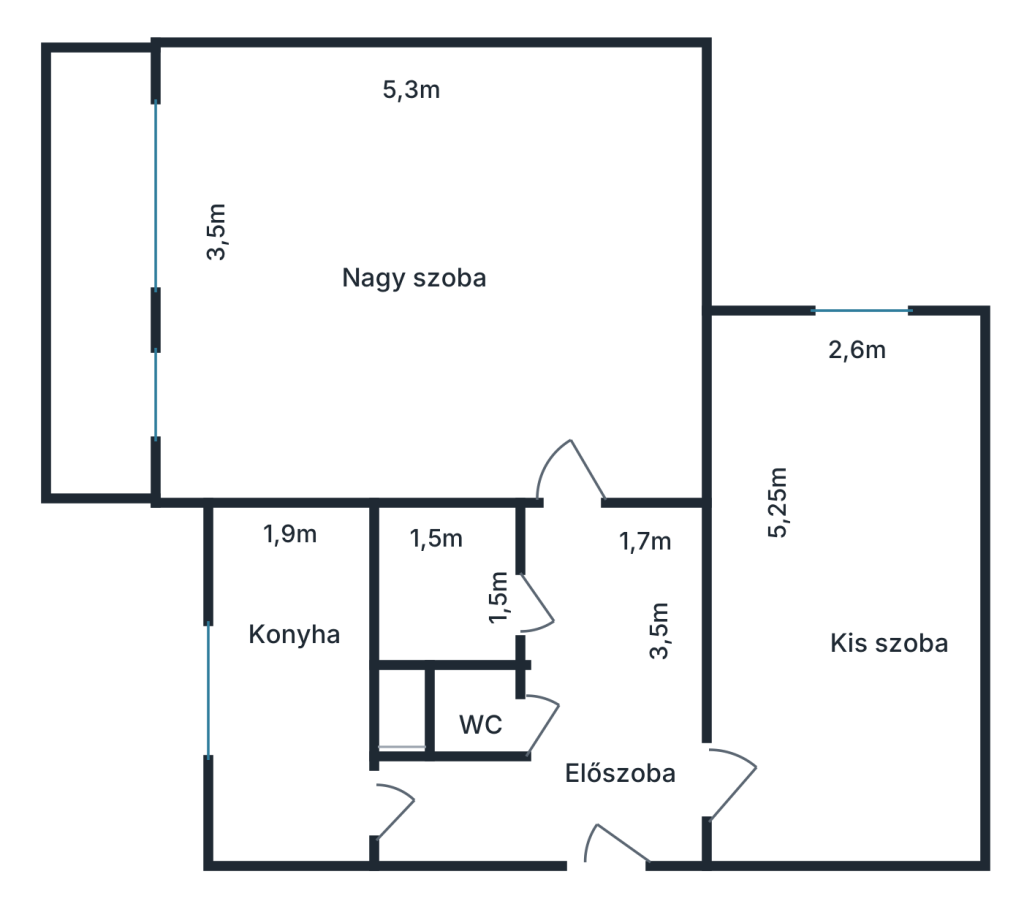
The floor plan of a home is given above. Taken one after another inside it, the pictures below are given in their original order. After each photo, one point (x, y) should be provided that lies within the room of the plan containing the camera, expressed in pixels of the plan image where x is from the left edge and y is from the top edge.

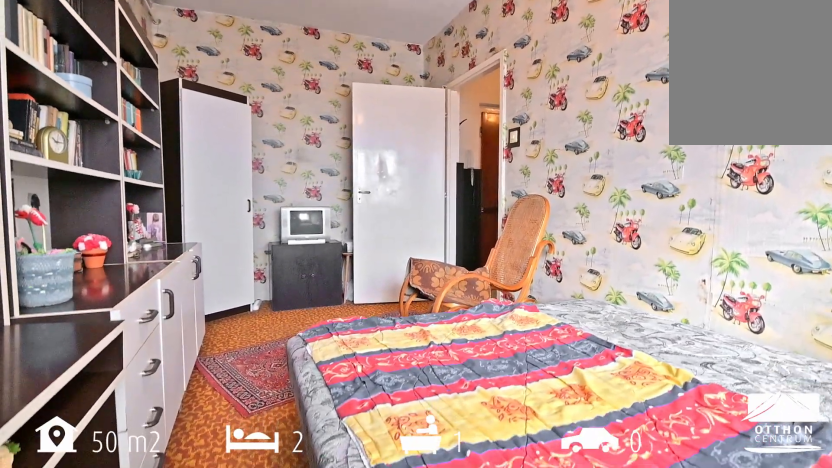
(874, 654)
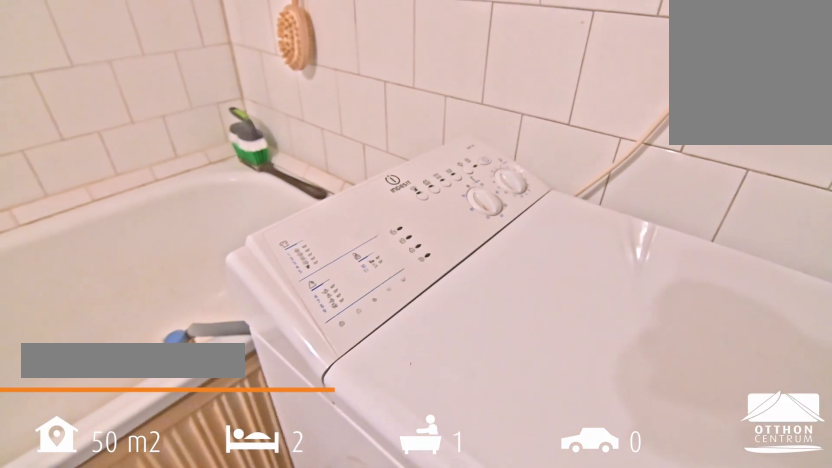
(449, 586)
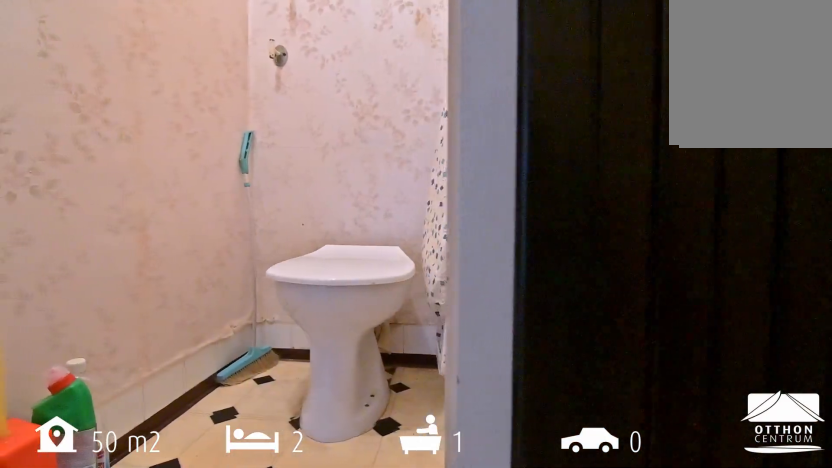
(484, 704)
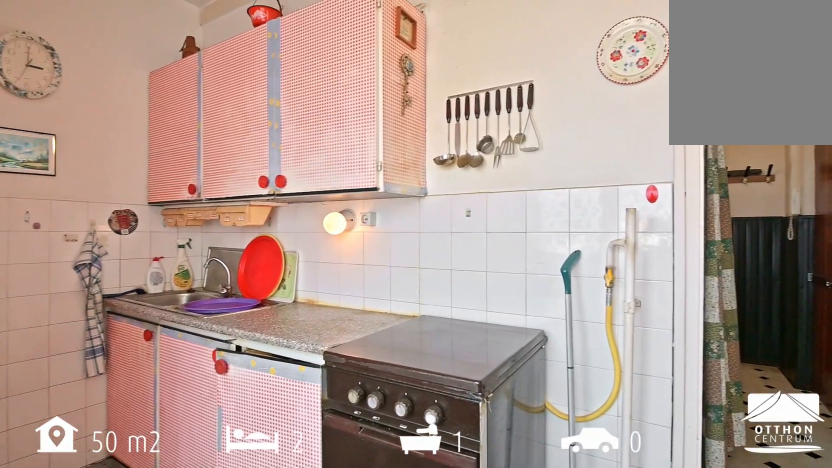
(298, 671)
